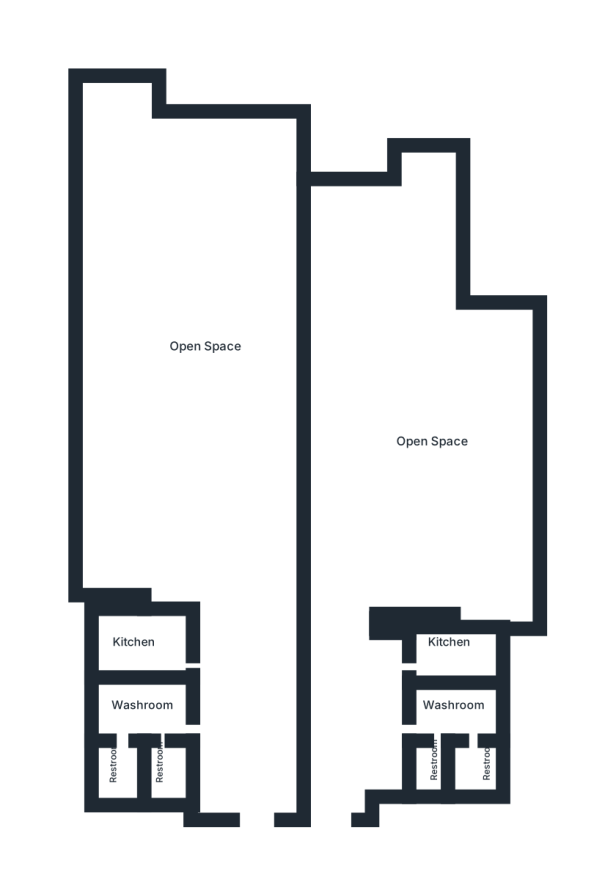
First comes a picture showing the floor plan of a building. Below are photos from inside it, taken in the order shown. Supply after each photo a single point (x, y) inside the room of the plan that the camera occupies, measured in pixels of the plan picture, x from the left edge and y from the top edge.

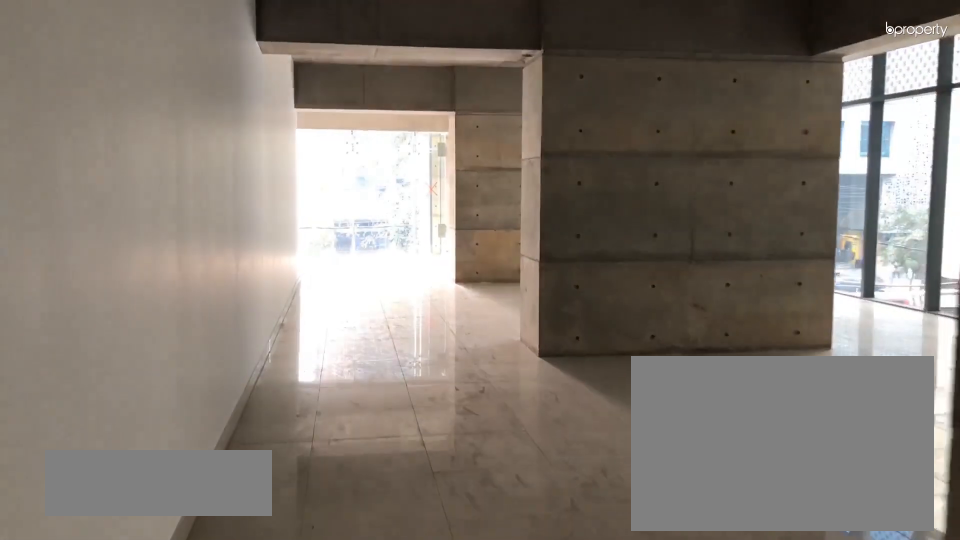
(357, 504)
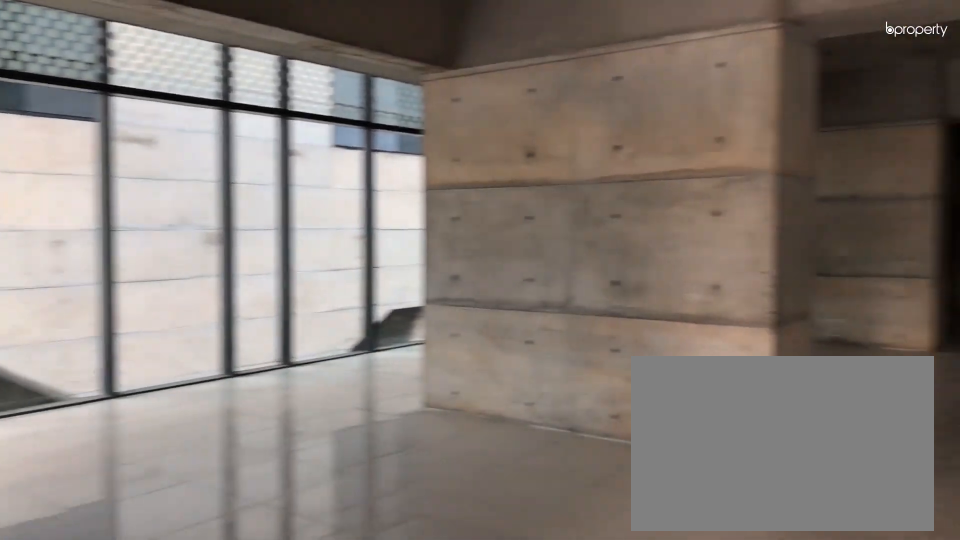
(344, 366)
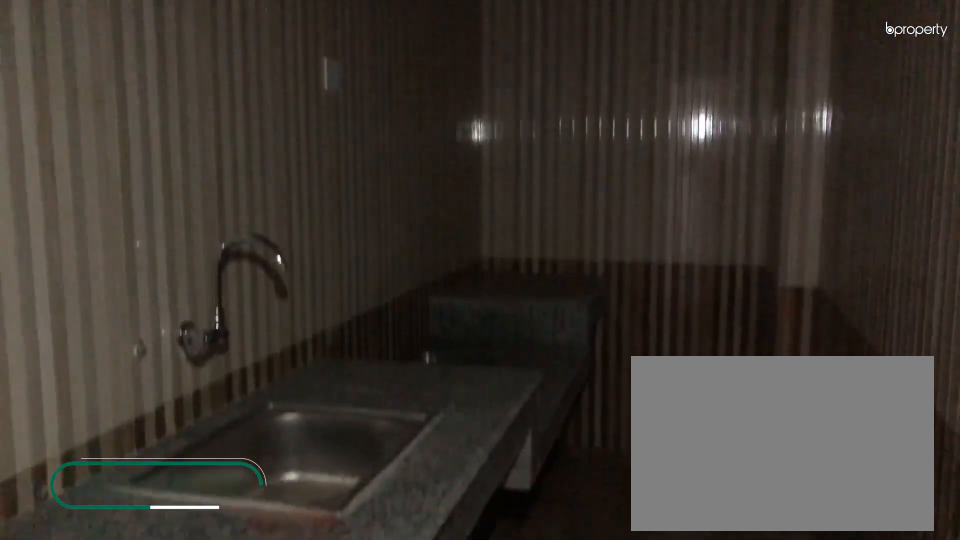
(450, 662)
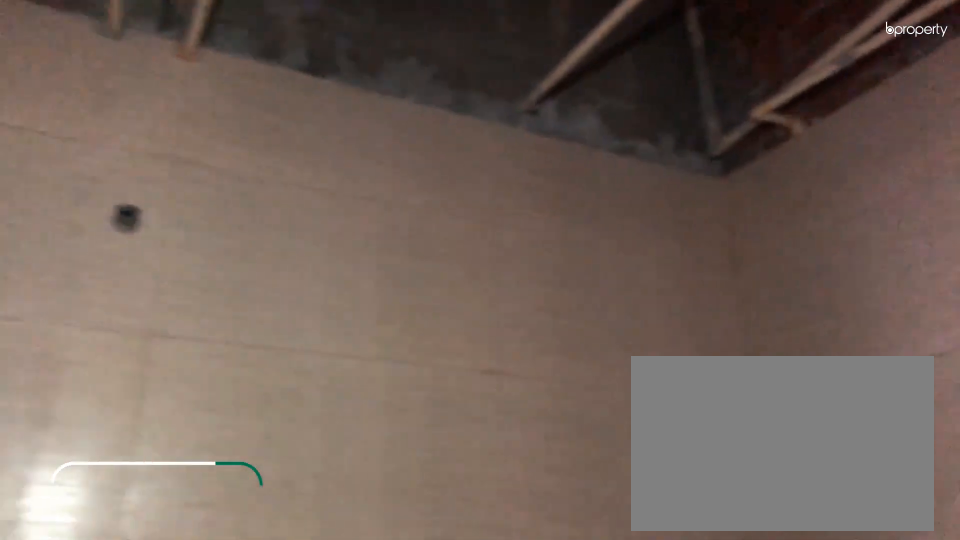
(426, 765)
